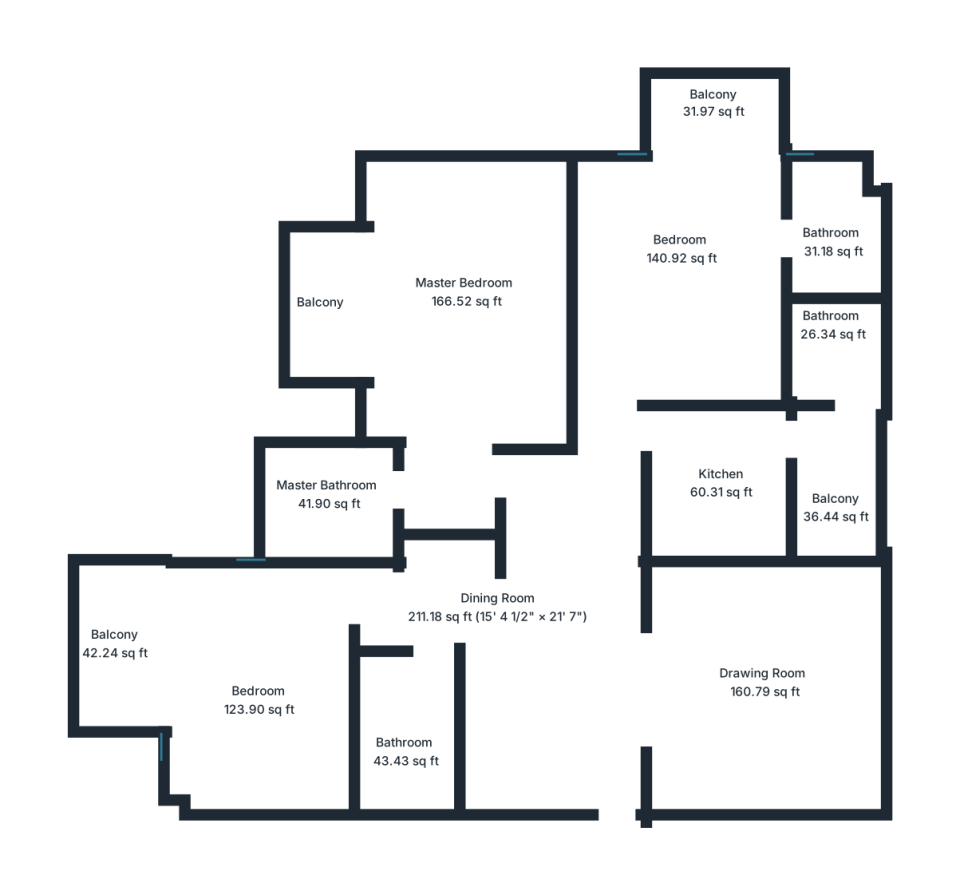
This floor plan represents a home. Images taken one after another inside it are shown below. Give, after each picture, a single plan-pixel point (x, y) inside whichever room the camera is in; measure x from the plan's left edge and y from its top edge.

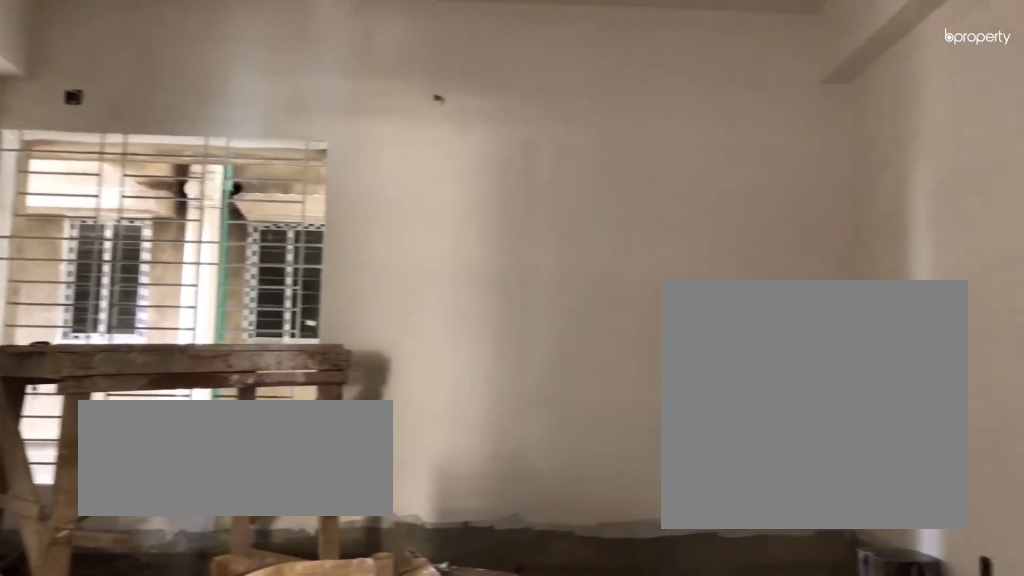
(766, 689)
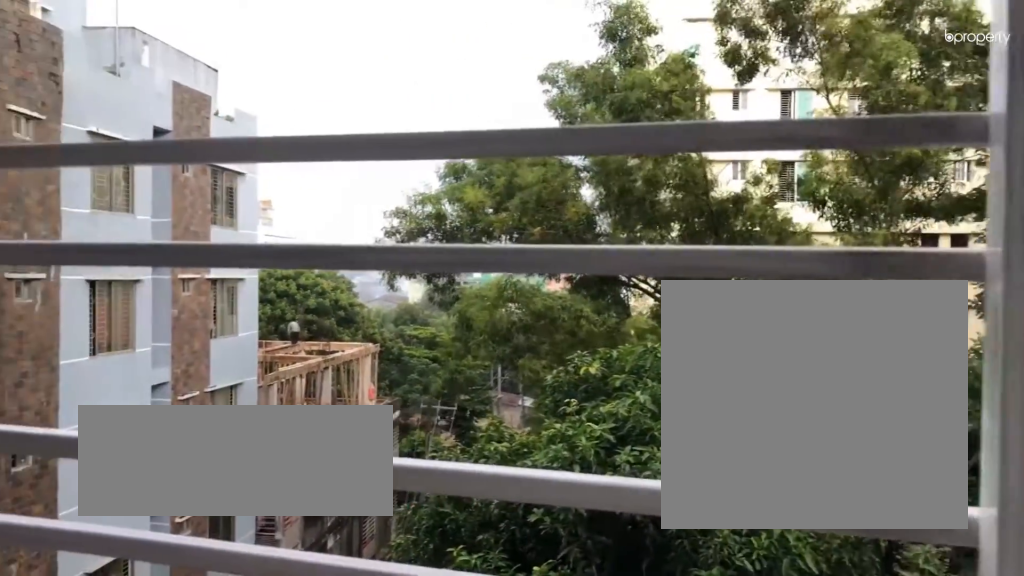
(118, 638)
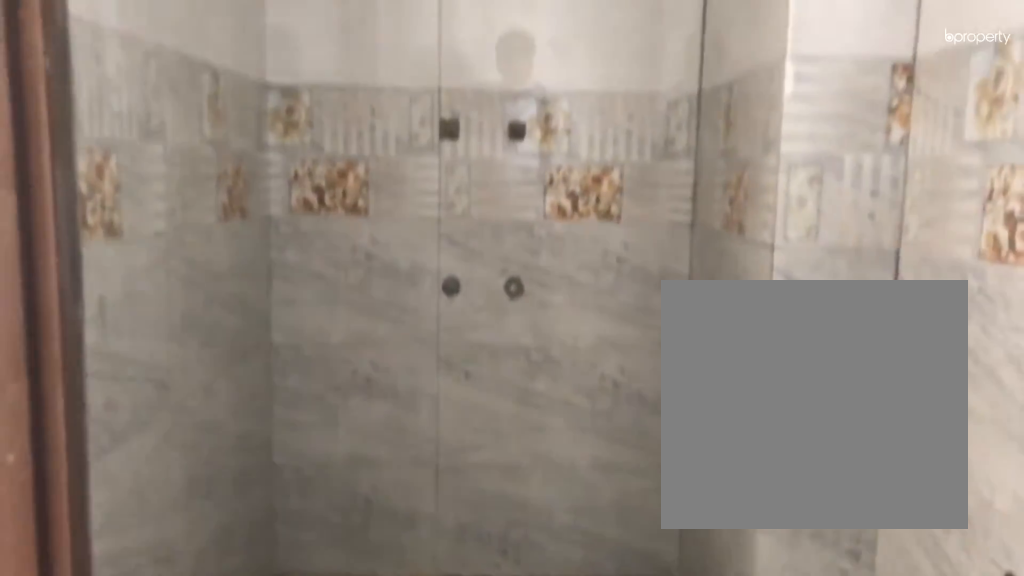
(831, 240)
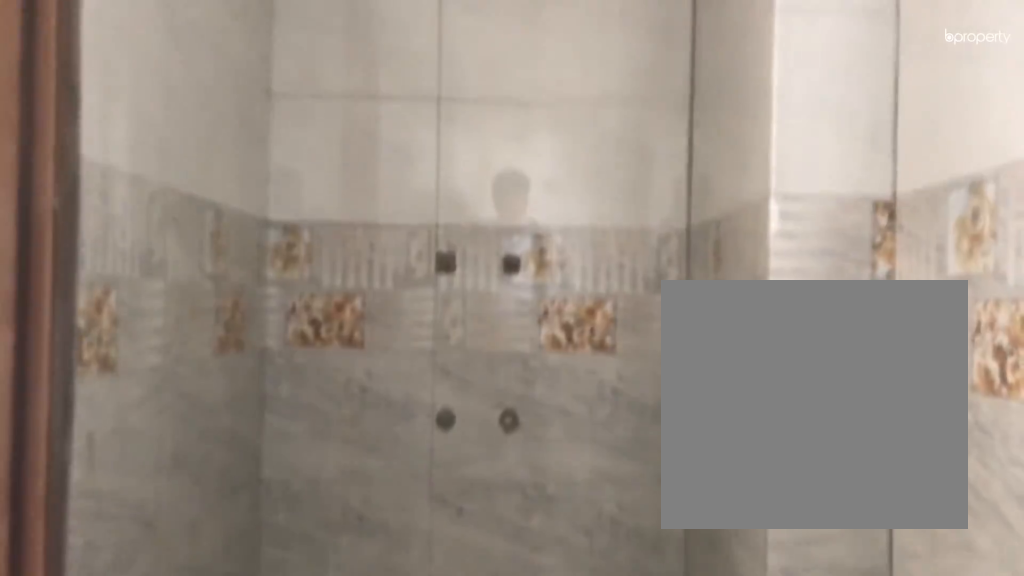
(831, 240)
